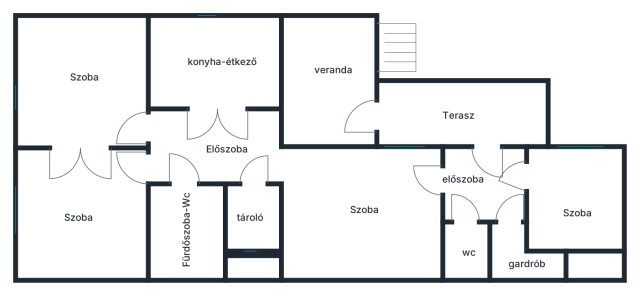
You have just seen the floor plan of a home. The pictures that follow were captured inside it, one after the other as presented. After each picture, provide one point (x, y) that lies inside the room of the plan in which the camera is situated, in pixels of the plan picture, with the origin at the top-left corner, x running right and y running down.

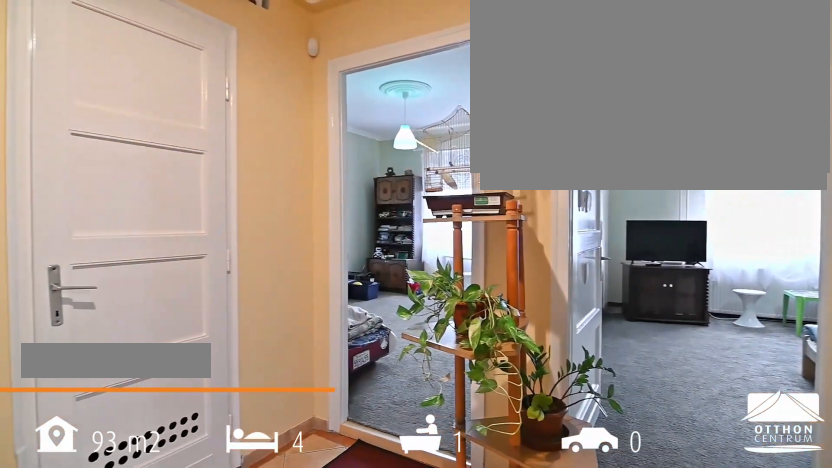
(218, 148)
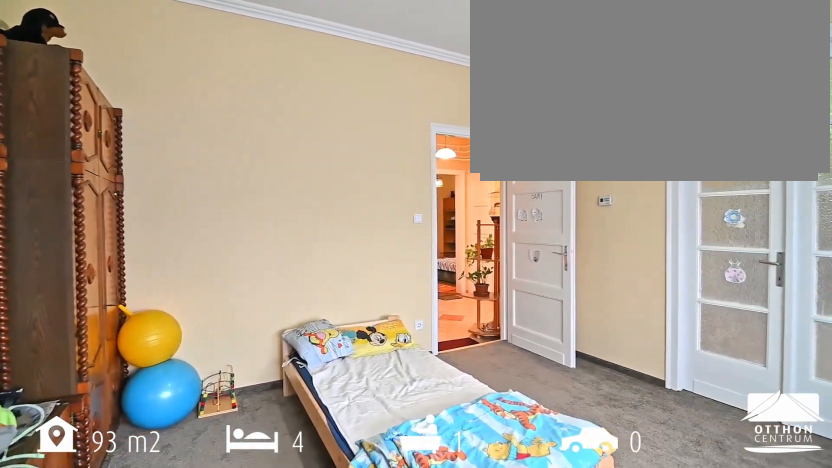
(84, 88)
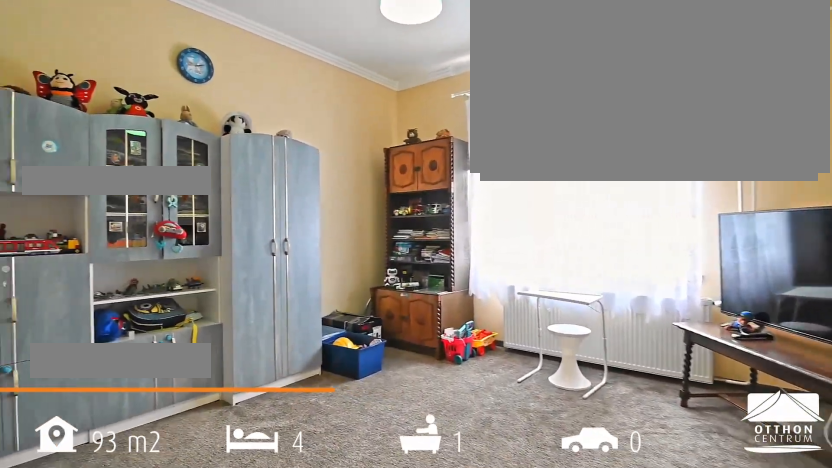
(80, 221)
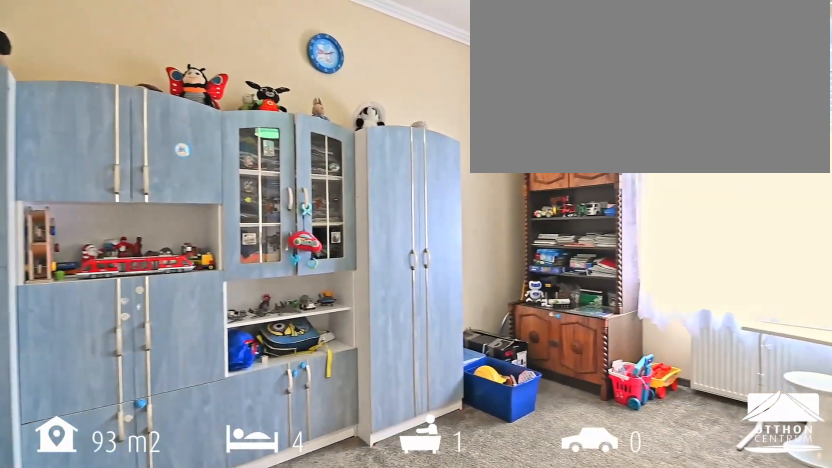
(80, 221)
